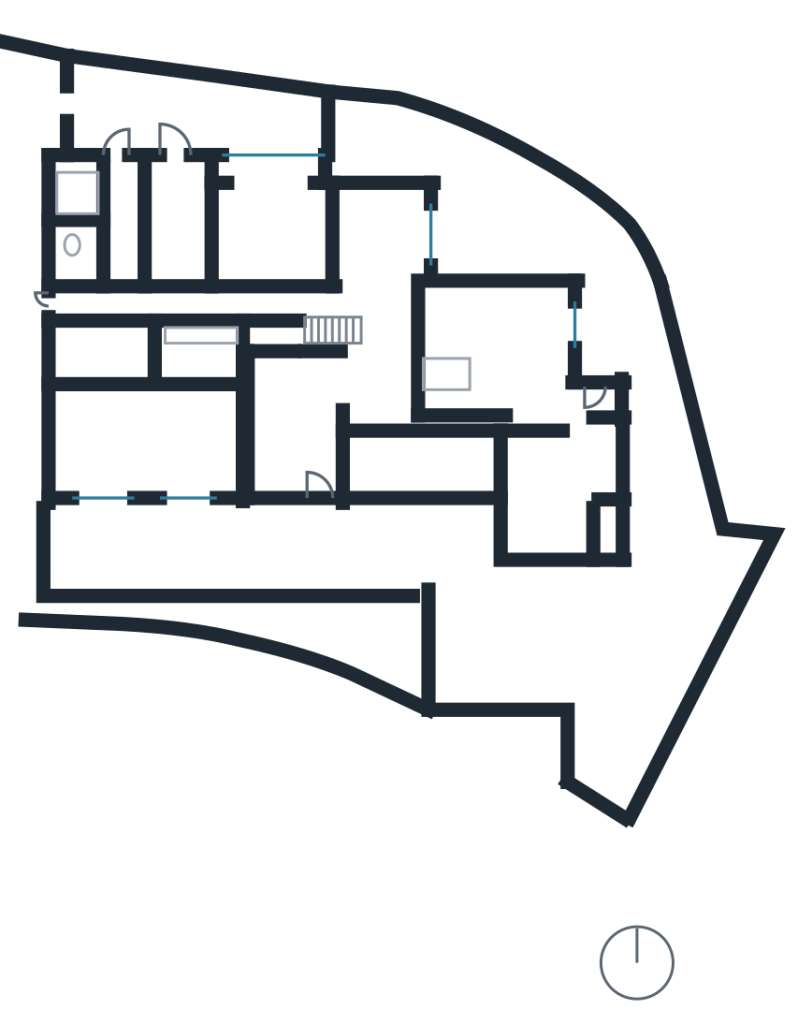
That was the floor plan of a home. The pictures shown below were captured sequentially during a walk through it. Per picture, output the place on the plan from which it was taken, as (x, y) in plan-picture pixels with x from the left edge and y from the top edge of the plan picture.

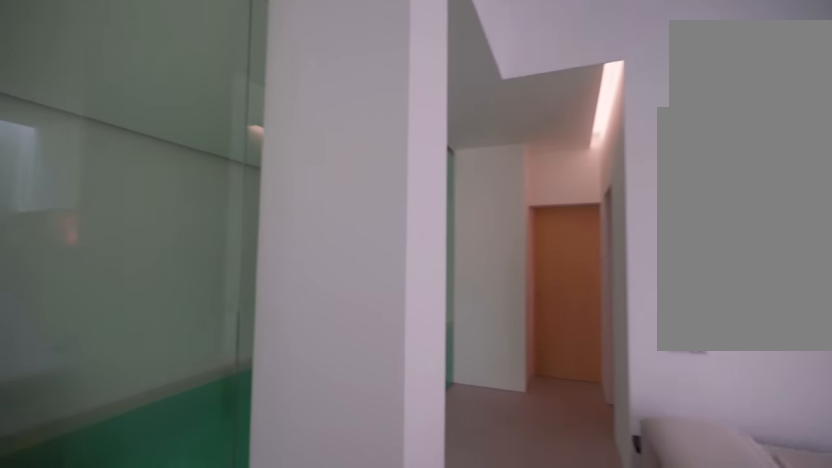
(506, 391)
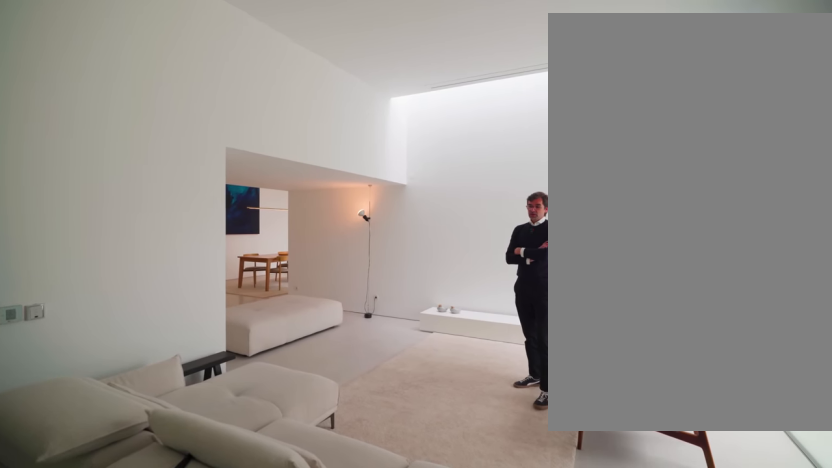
(522, 413)
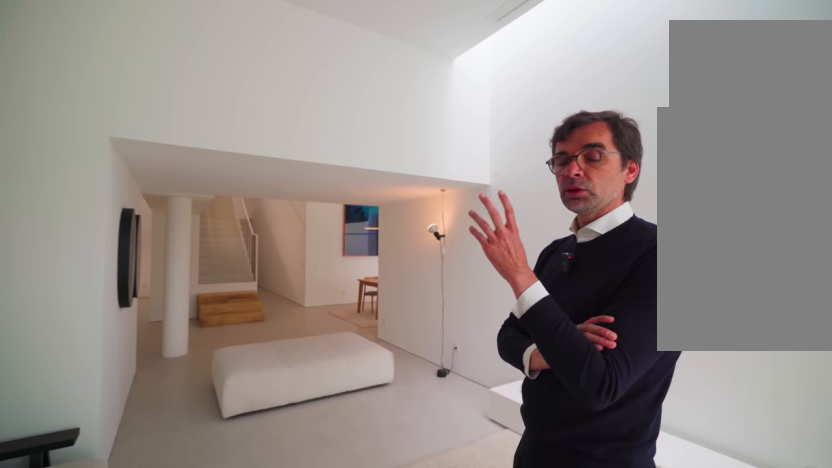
(549, 371)
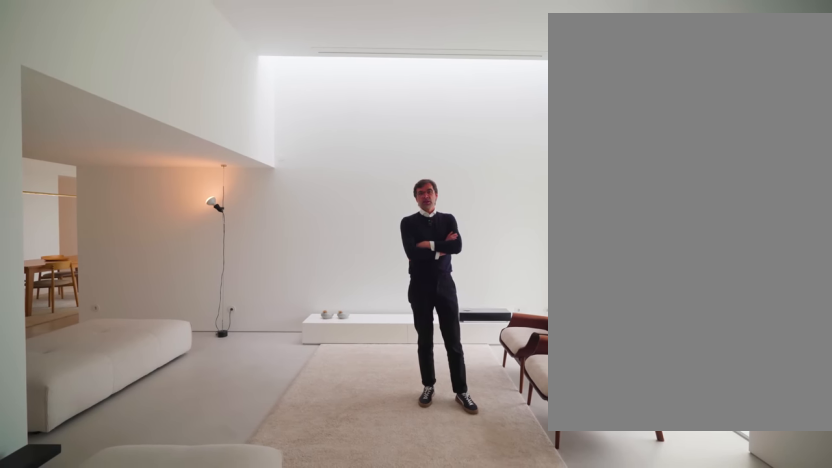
(527, 364)
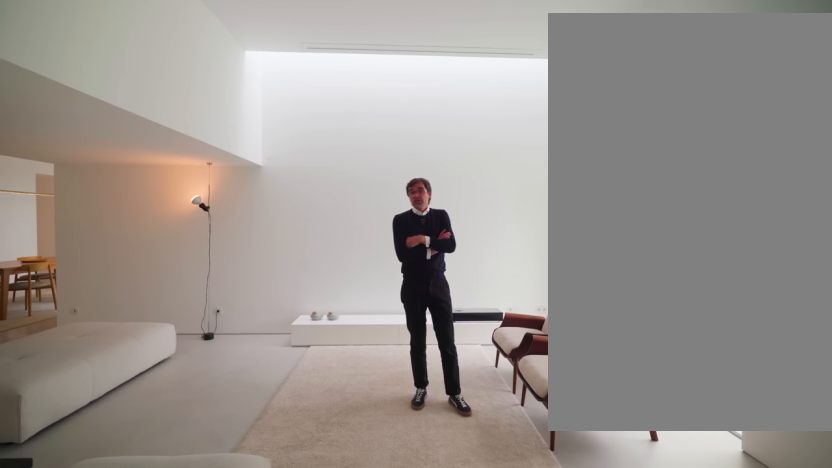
(527, 364)
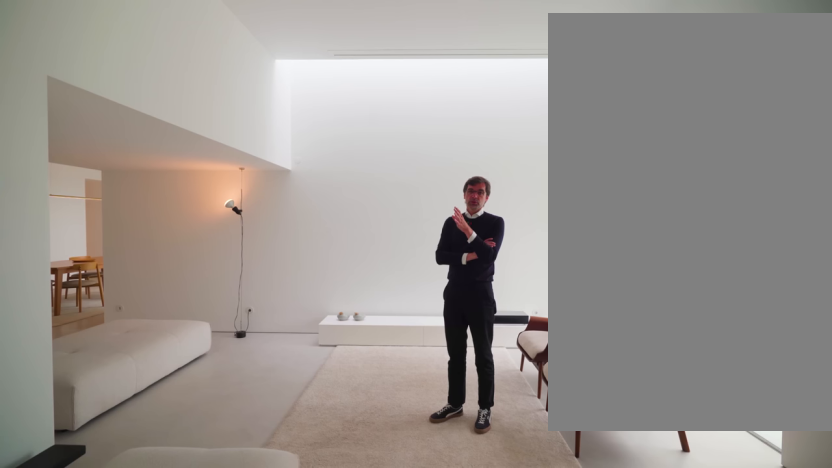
(527, 363)
